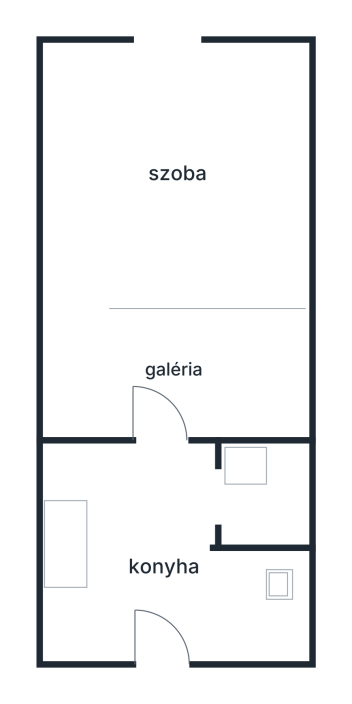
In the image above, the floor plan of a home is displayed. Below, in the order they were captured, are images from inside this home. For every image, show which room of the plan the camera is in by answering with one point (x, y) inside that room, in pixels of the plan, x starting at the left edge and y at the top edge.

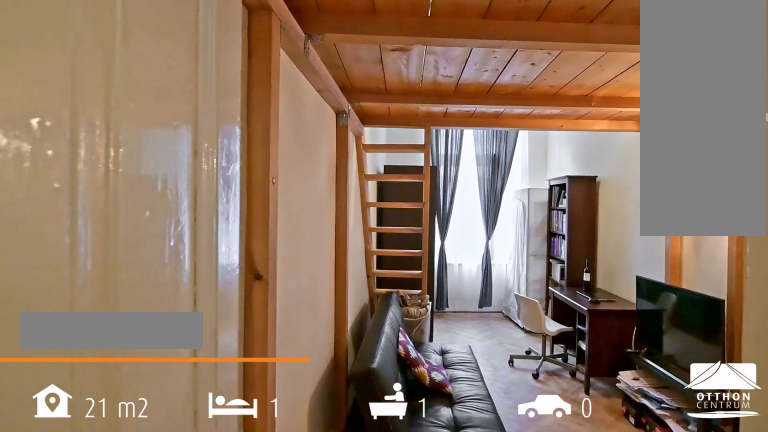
(181, 180)
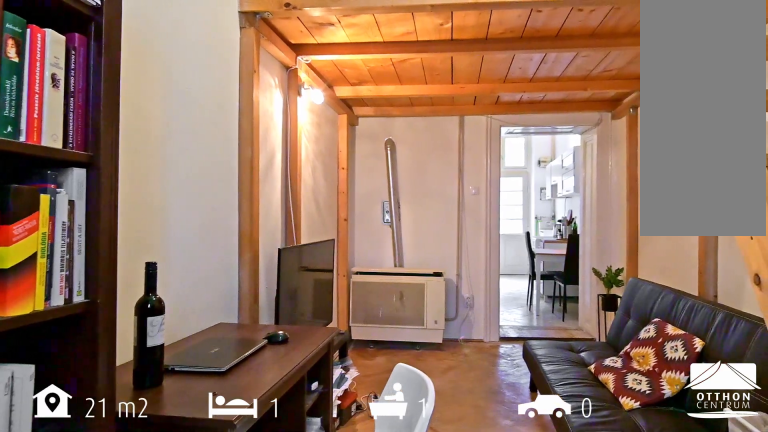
(181, 180)
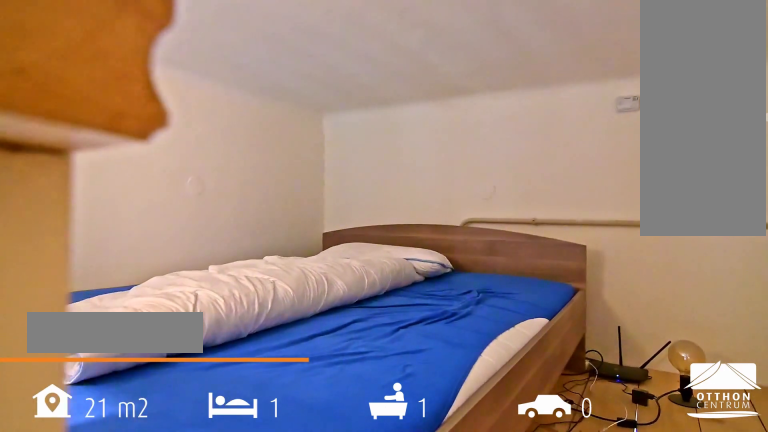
(174, 365)
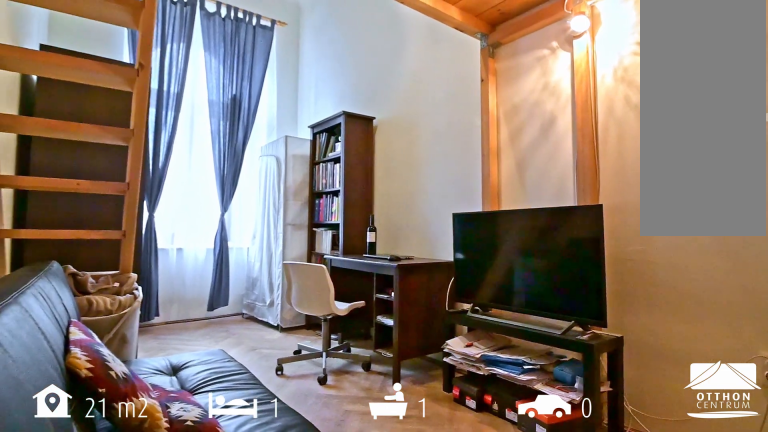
(181, 180)
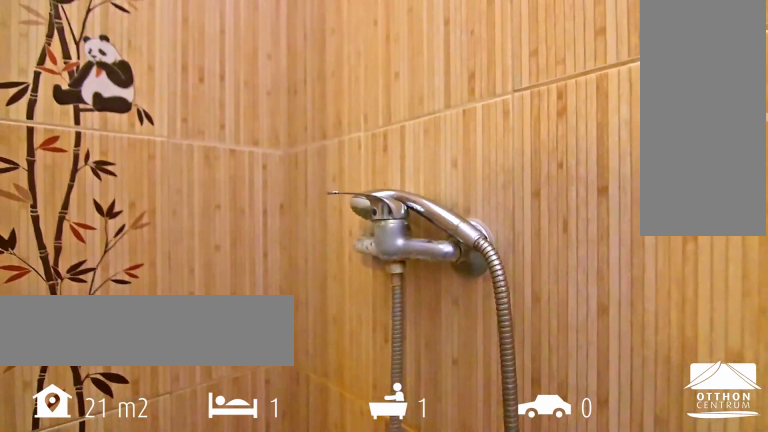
(271, 496)
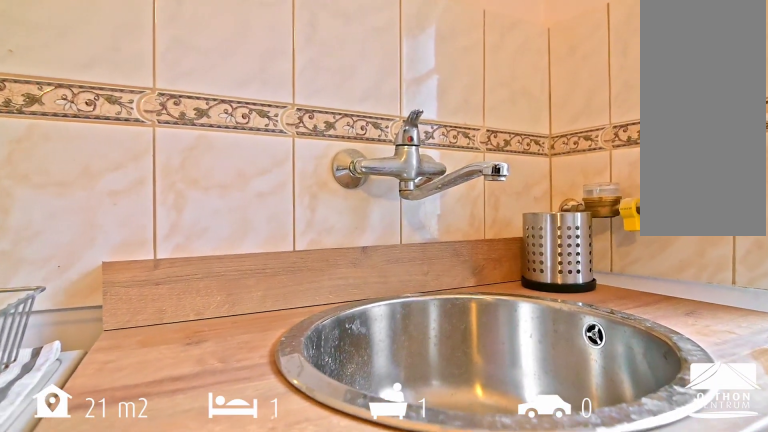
(153, 569)
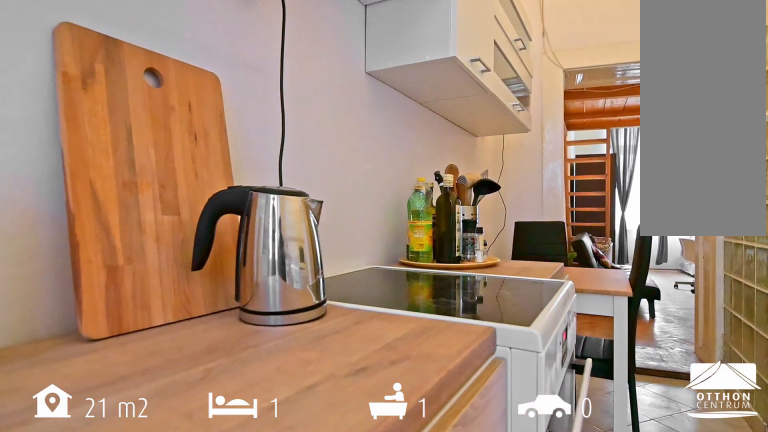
(153, 569)
